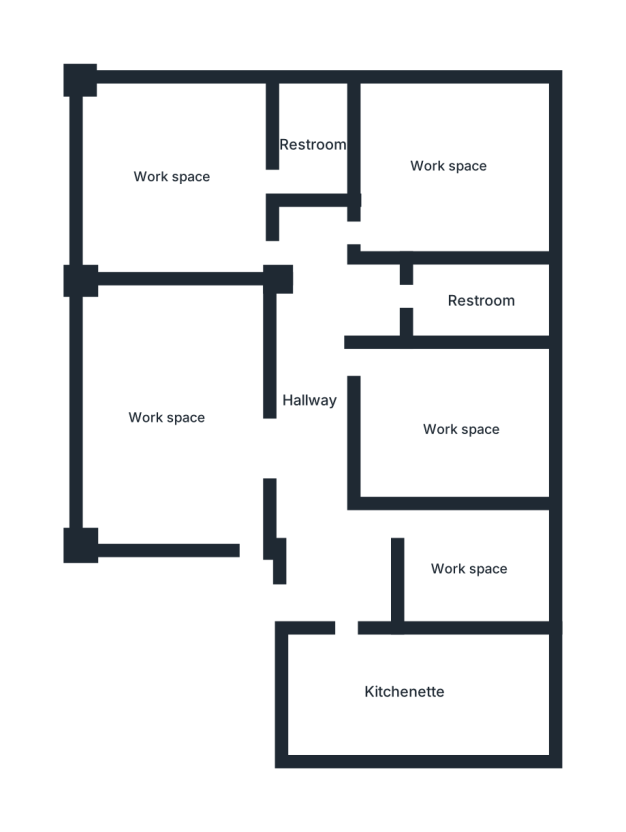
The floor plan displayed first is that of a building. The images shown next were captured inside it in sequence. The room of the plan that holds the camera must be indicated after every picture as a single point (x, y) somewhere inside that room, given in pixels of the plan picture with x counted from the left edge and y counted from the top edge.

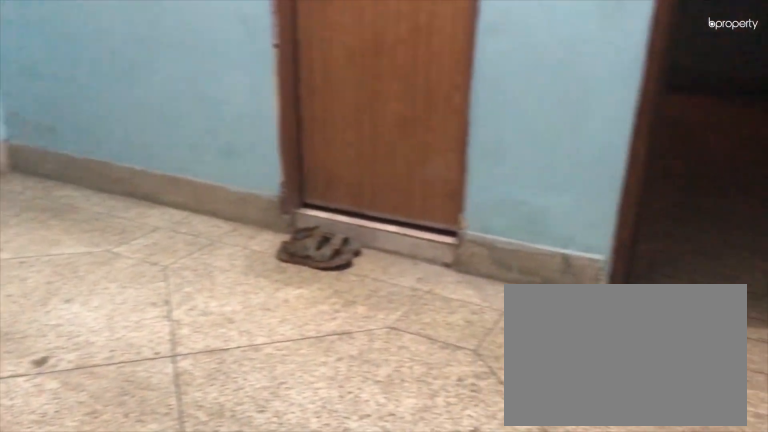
(173, 180)
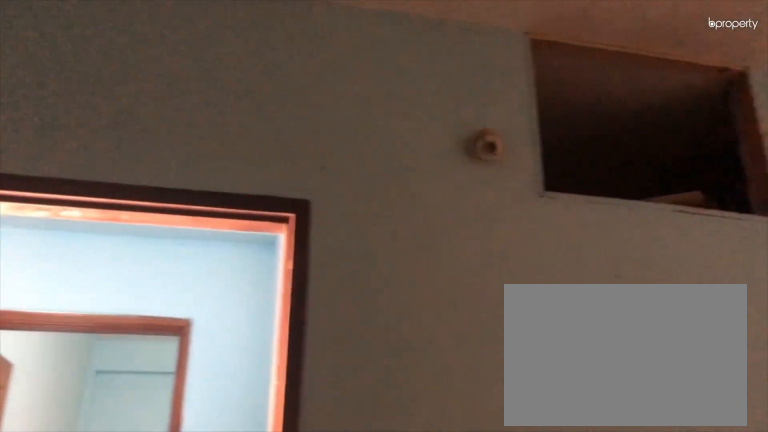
(456, 169)
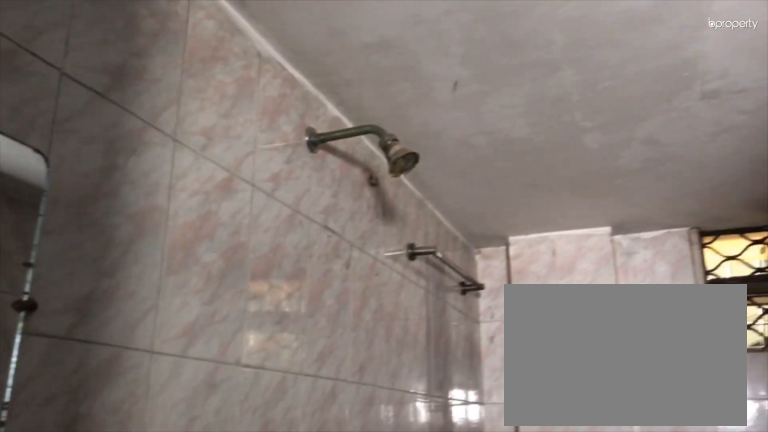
(477, 302)
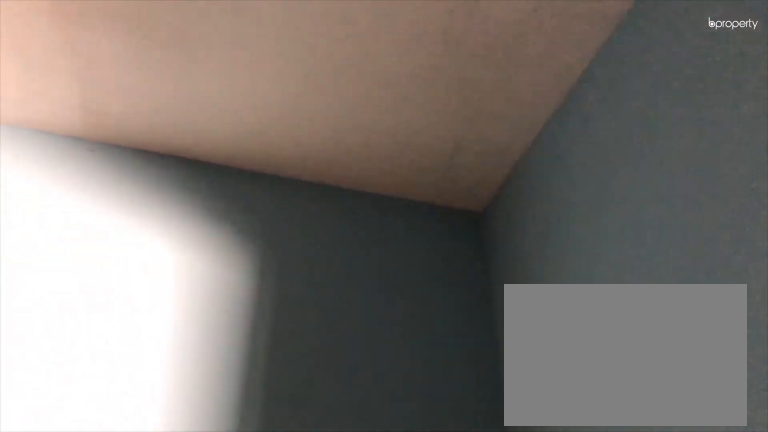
(434, 436)
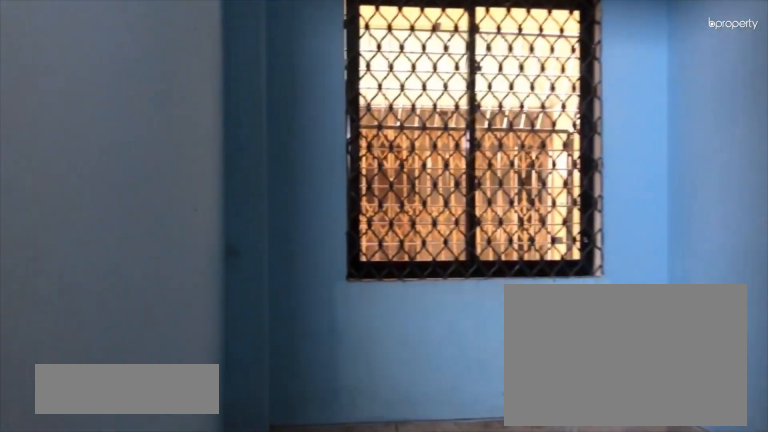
(461, 568)
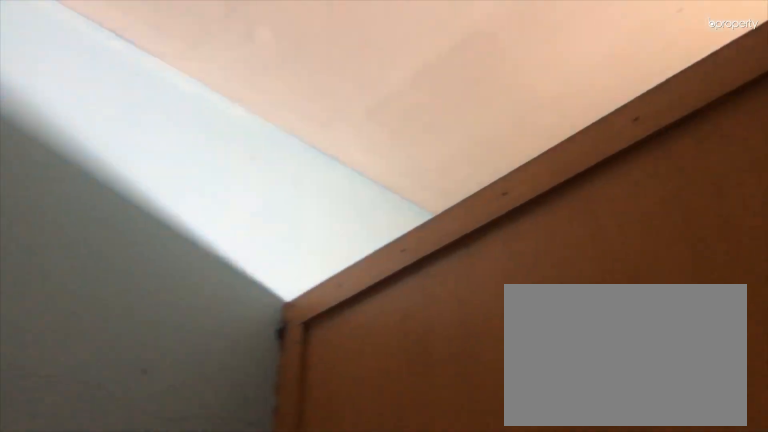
(462, 570)
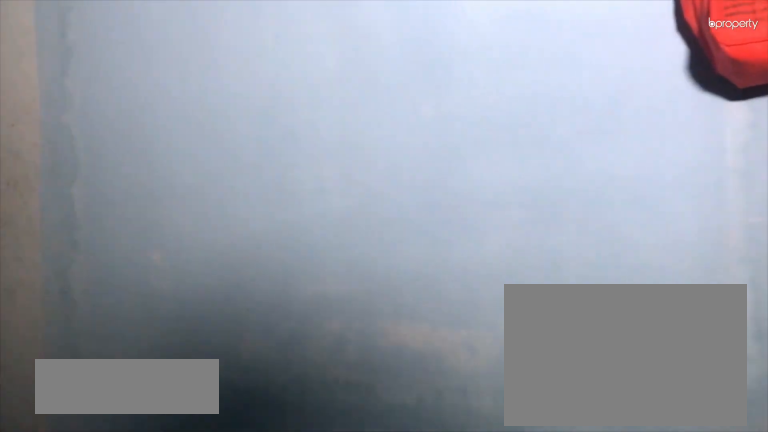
(402, 703)
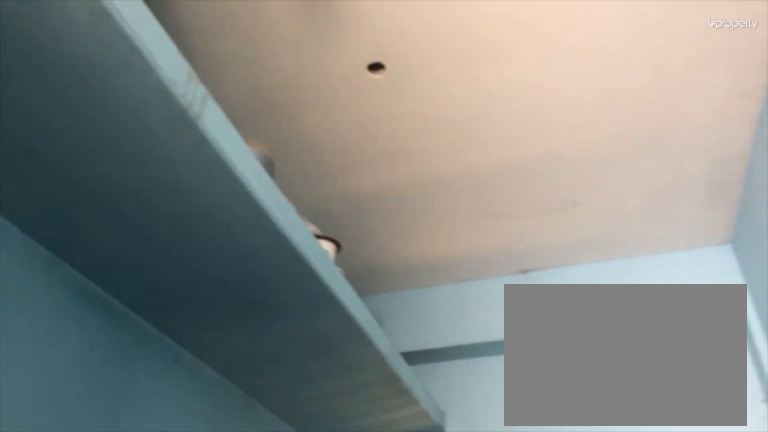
(402, 704)
